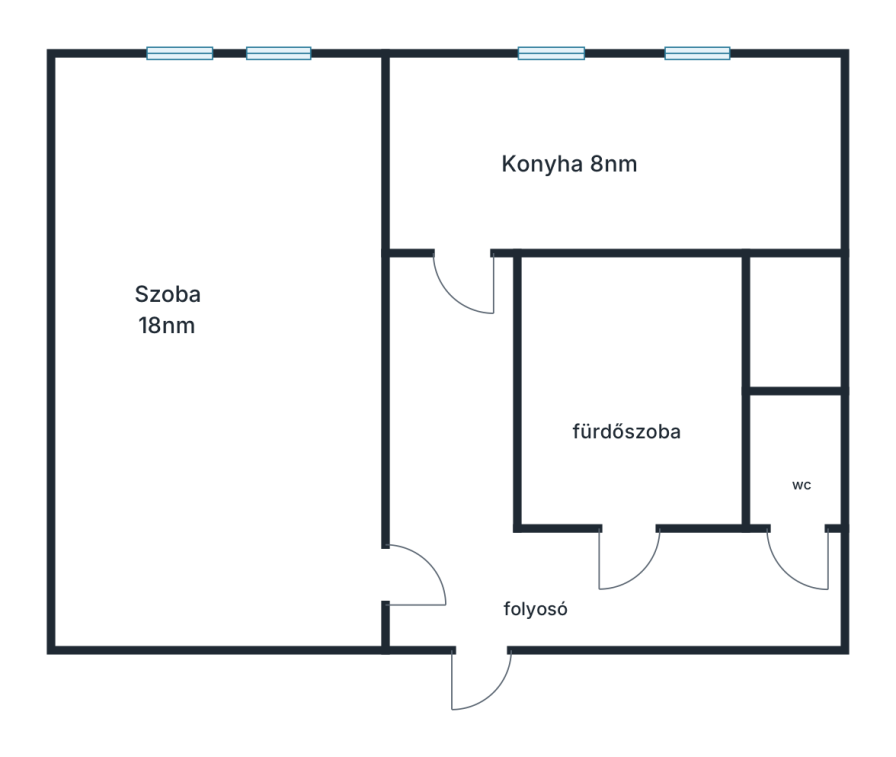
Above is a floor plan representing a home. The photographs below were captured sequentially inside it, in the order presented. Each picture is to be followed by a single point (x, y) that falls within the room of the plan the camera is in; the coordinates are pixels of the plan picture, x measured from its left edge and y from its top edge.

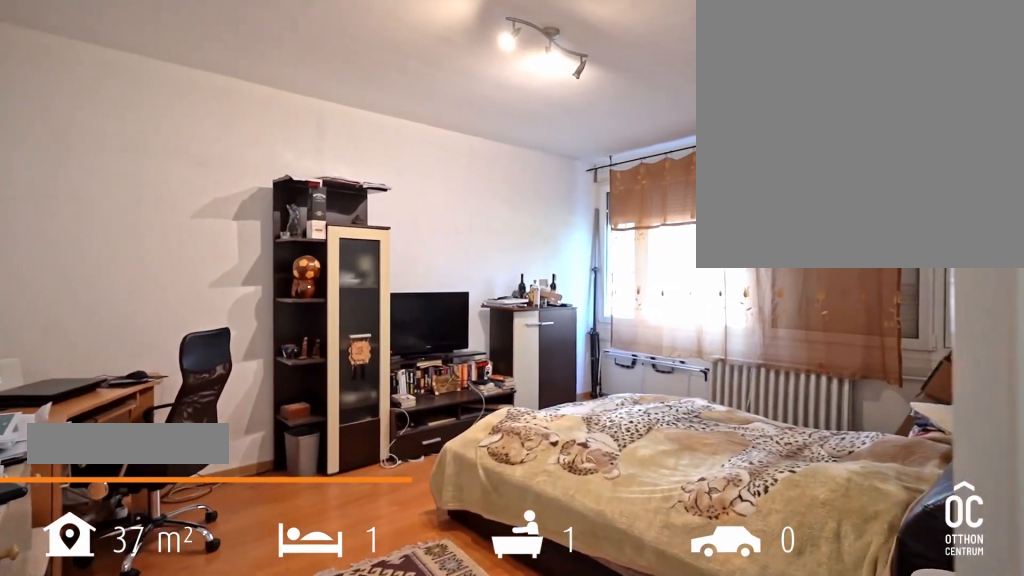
(213, 382)
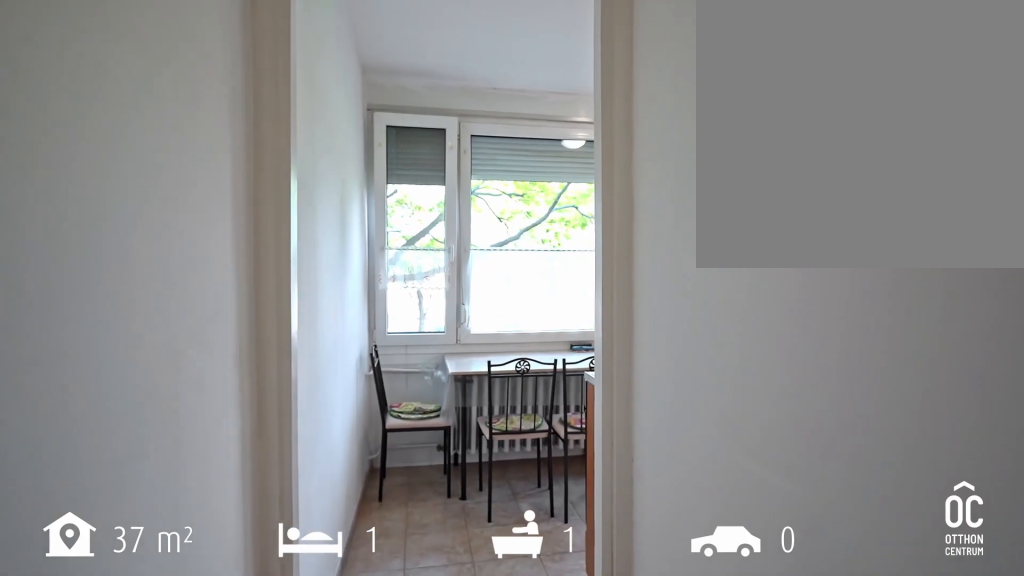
(452, 397)
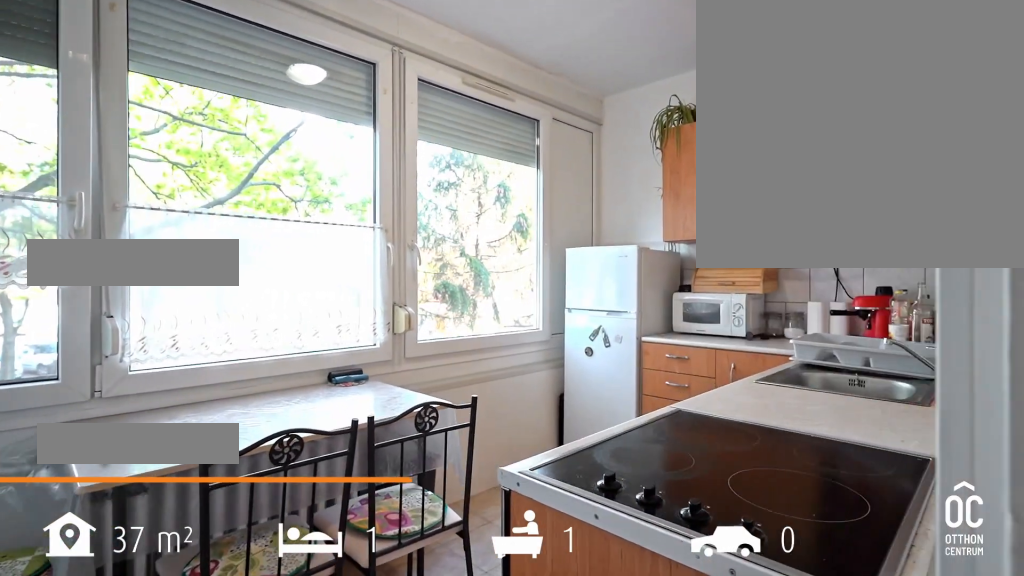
(615, 159)
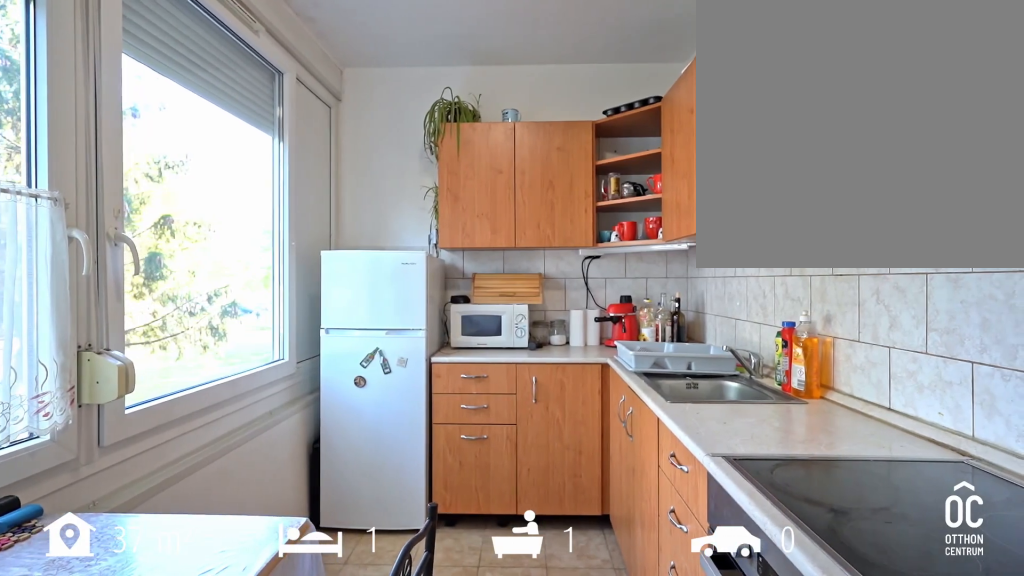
(615, 159)
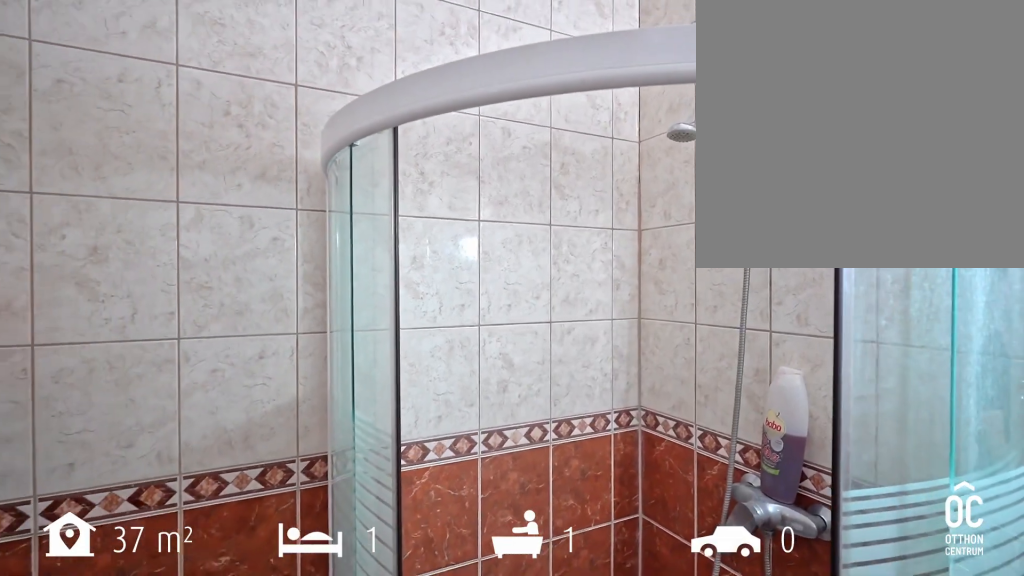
(627, 386)
